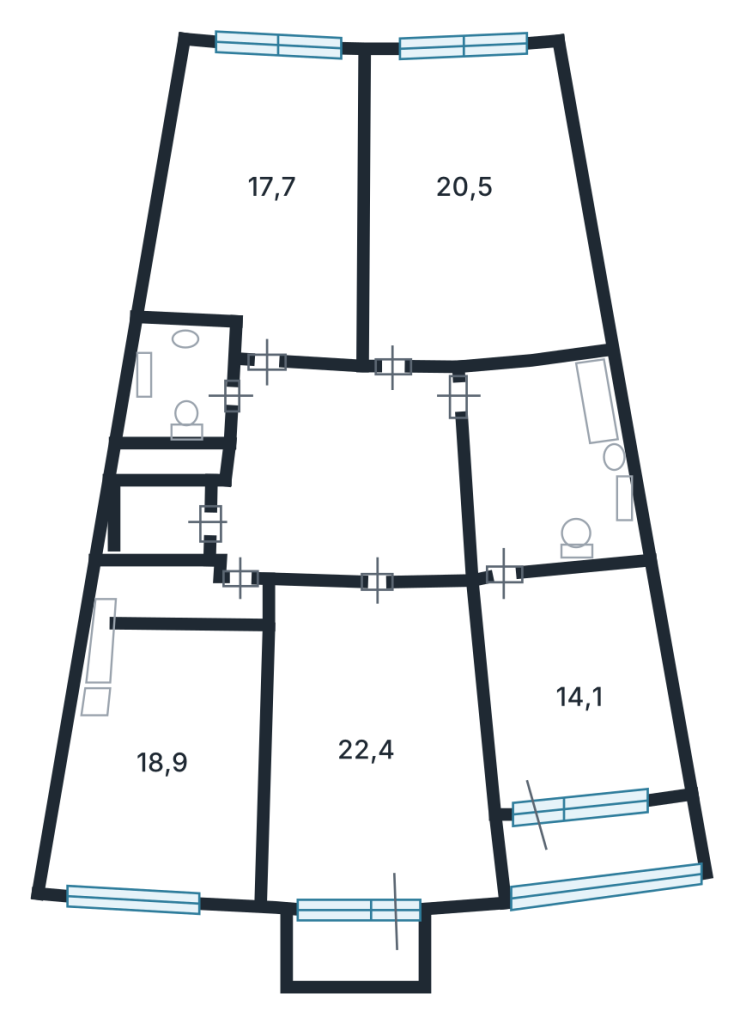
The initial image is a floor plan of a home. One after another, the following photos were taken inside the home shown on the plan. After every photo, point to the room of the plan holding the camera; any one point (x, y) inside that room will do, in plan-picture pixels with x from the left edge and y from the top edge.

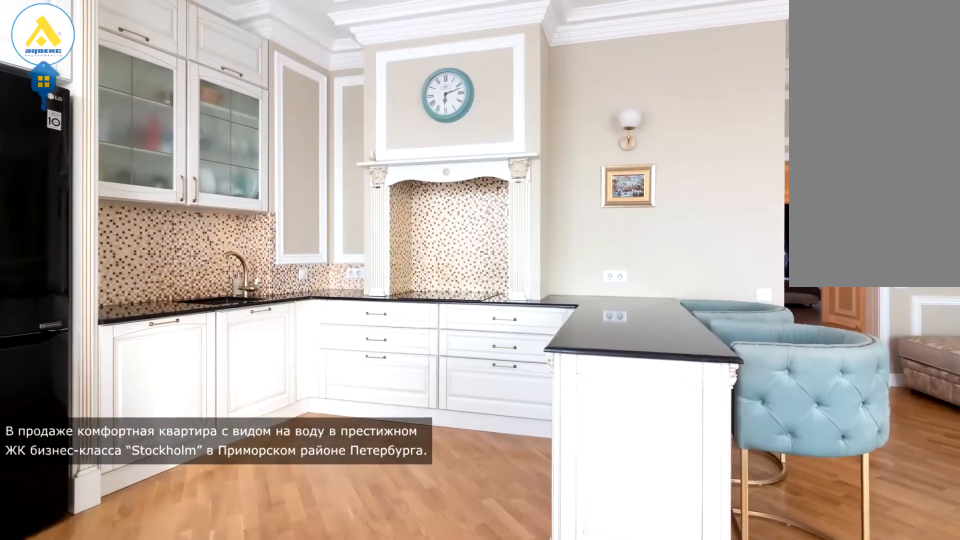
(255, 764)
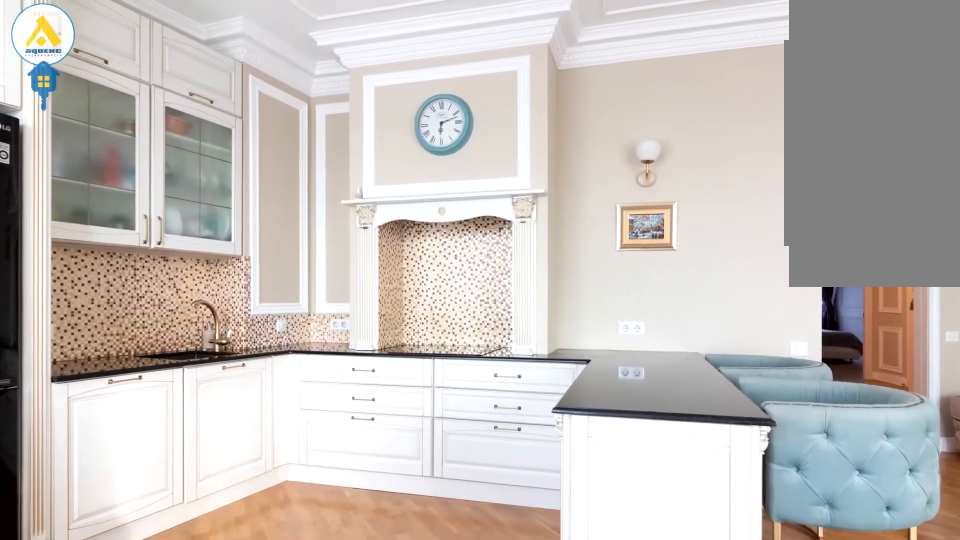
(257, 770)
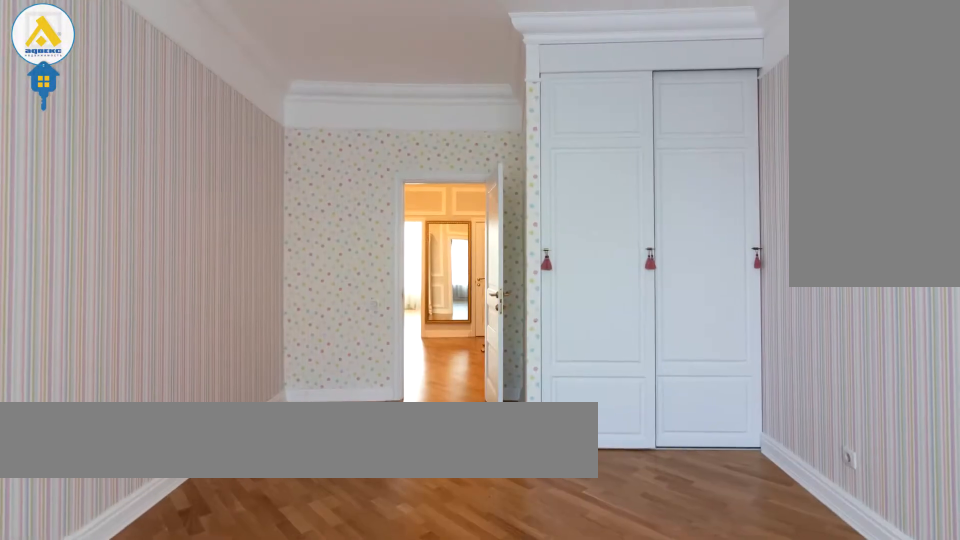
(272, 196)
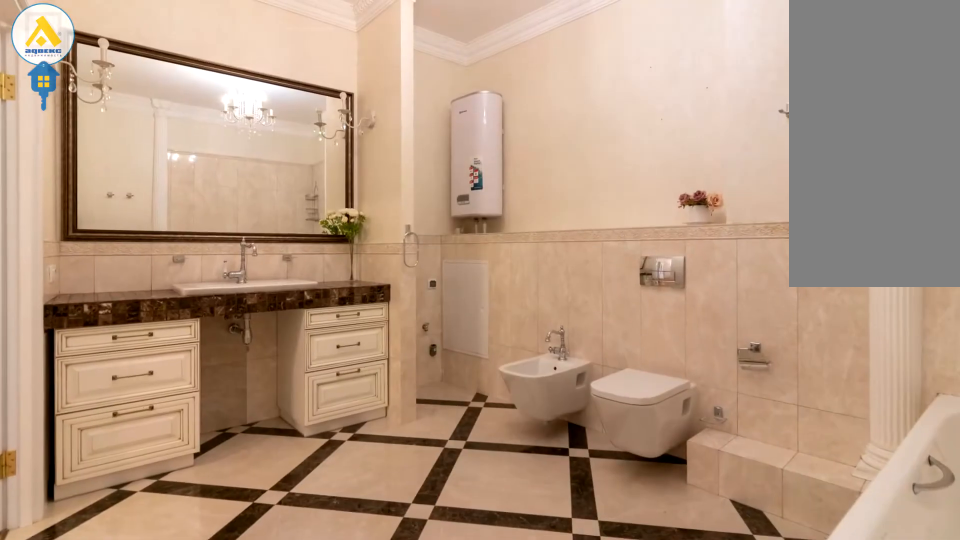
(540, 466)
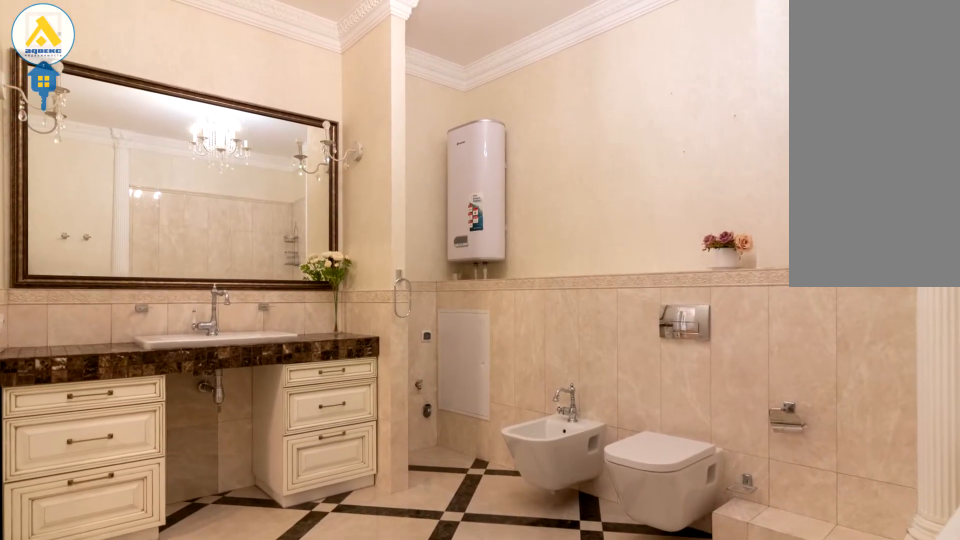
(541, 466)
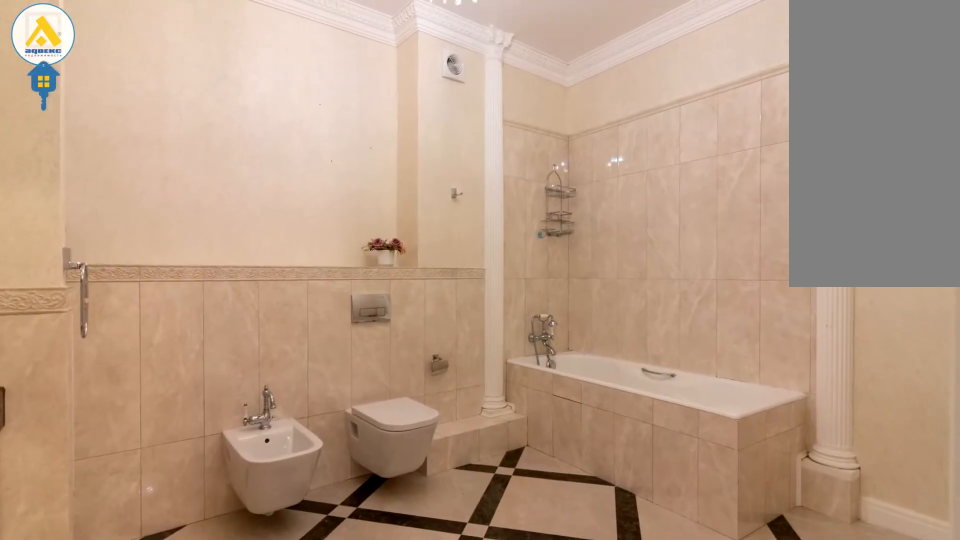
(540, 466)
